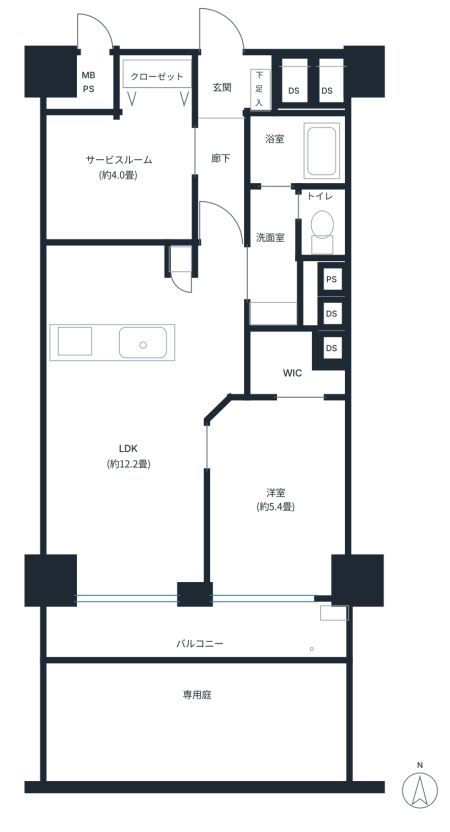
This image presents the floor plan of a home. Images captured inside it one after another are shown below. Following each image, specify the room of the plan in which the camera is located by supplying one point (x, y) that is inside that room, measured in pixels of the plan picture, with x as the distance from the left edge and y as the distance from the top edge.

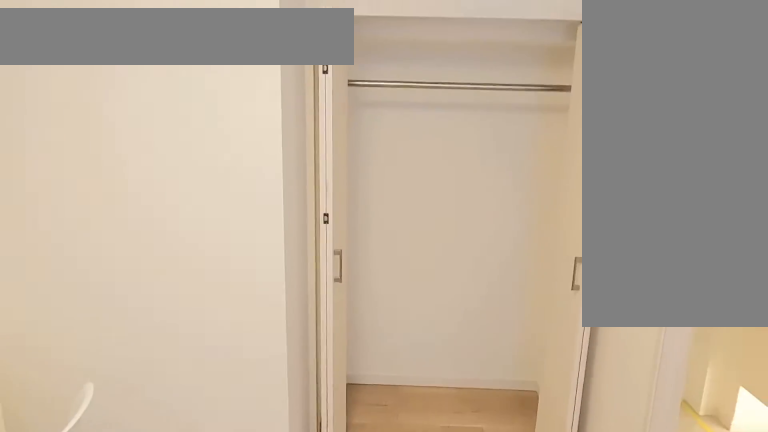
(121, 174)
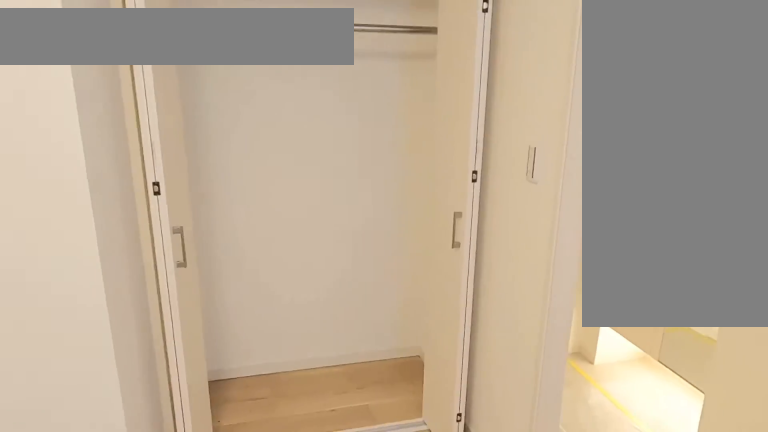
(122, 174)
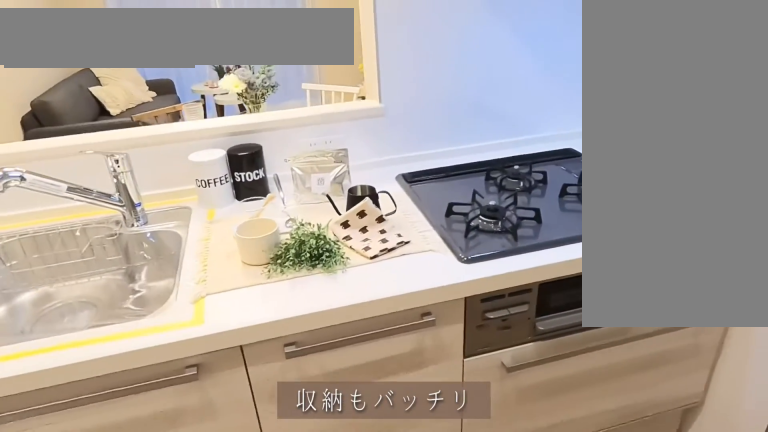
(120, 284)
